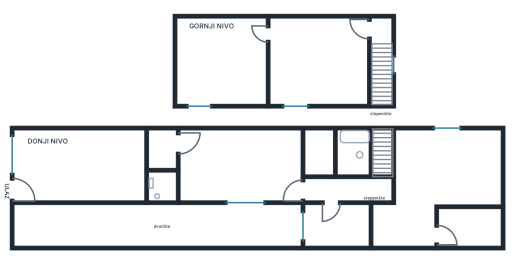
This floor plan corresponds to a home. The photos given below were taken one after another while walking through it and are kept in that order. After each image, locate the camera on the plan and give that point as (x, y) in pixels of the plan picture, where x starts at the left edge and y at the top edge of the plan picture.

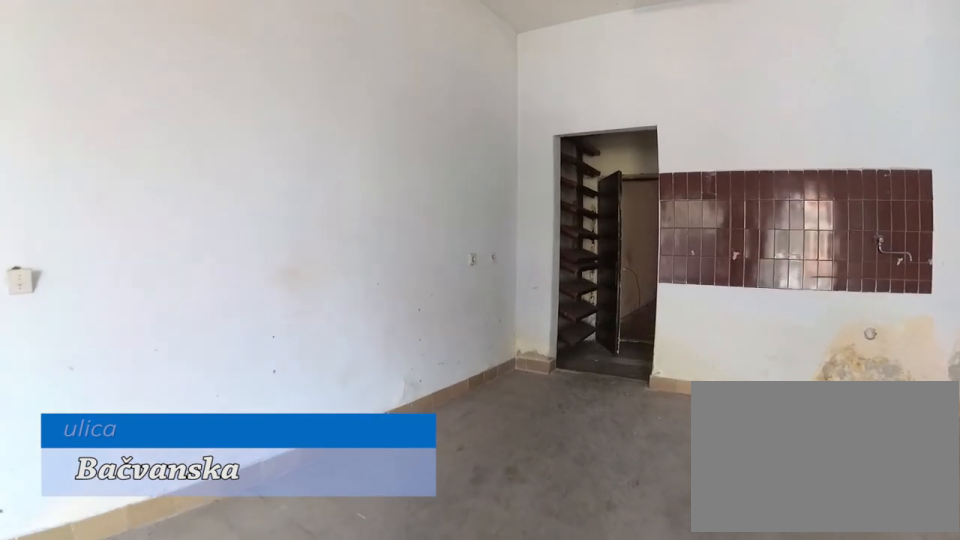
(75, 165)
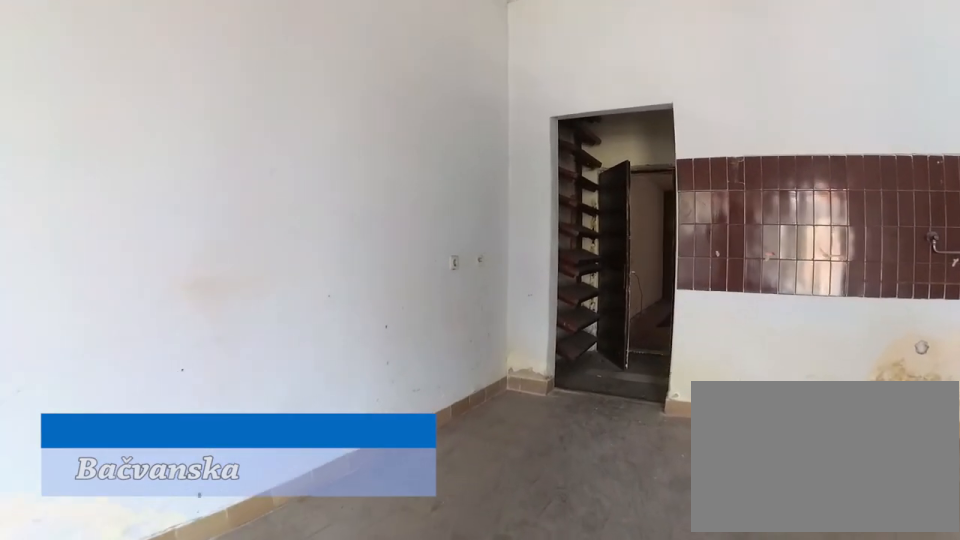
(81, 162)
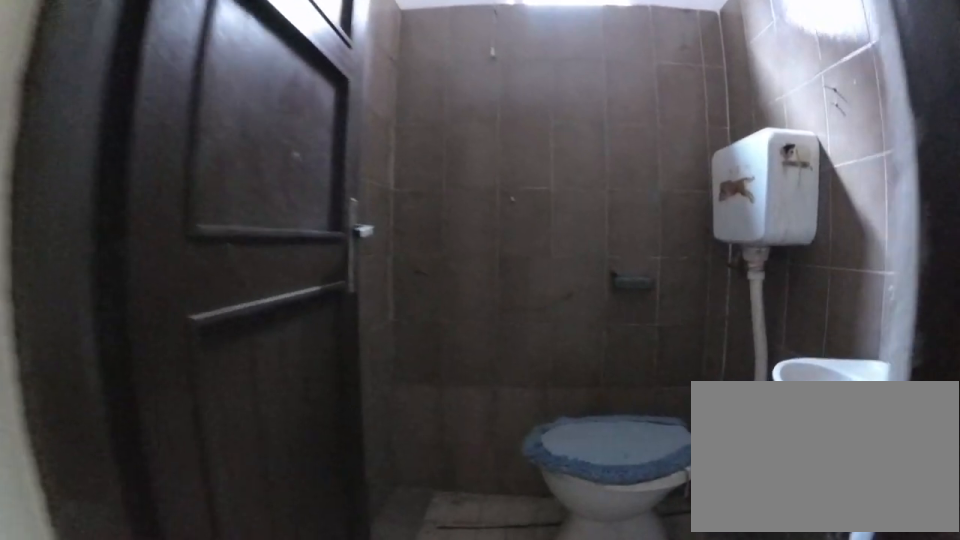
(163, 151)
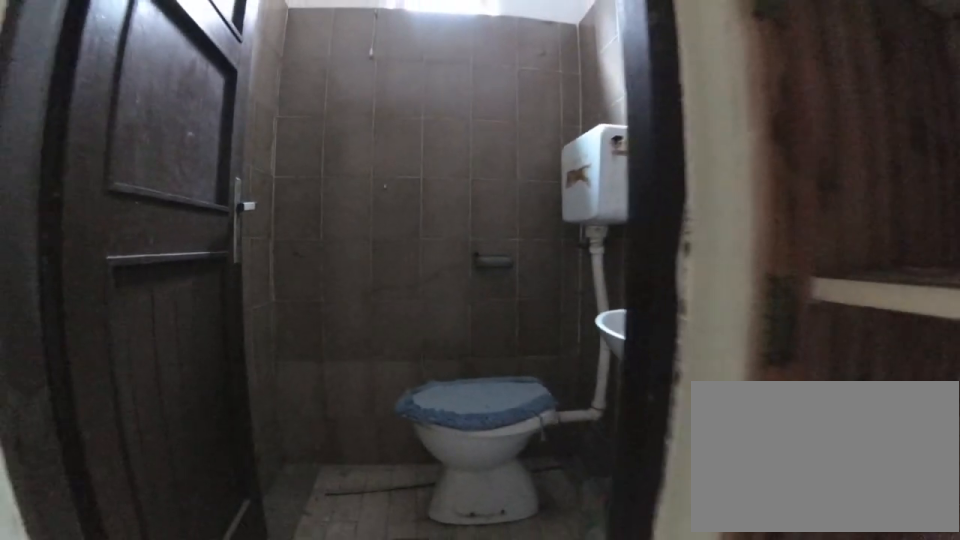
(162, 143)
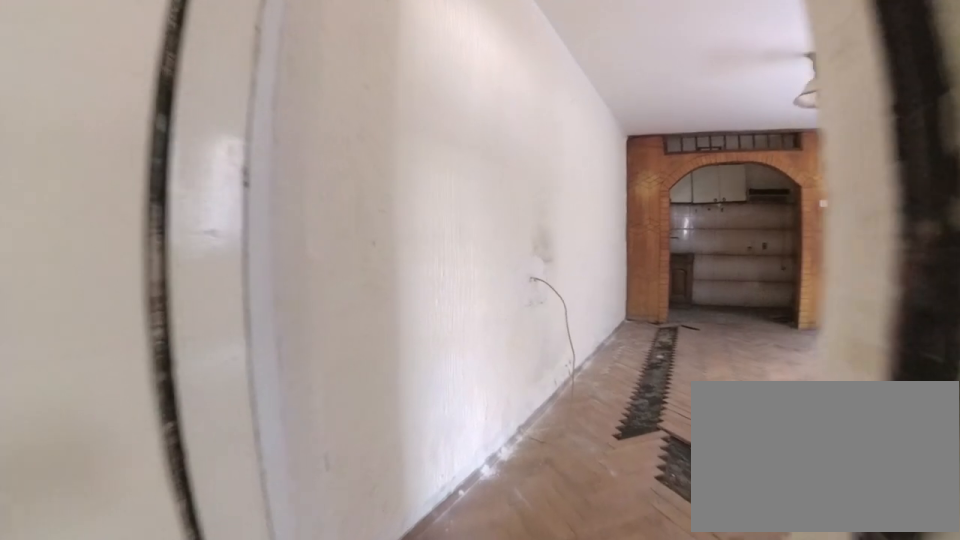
(148, 143)
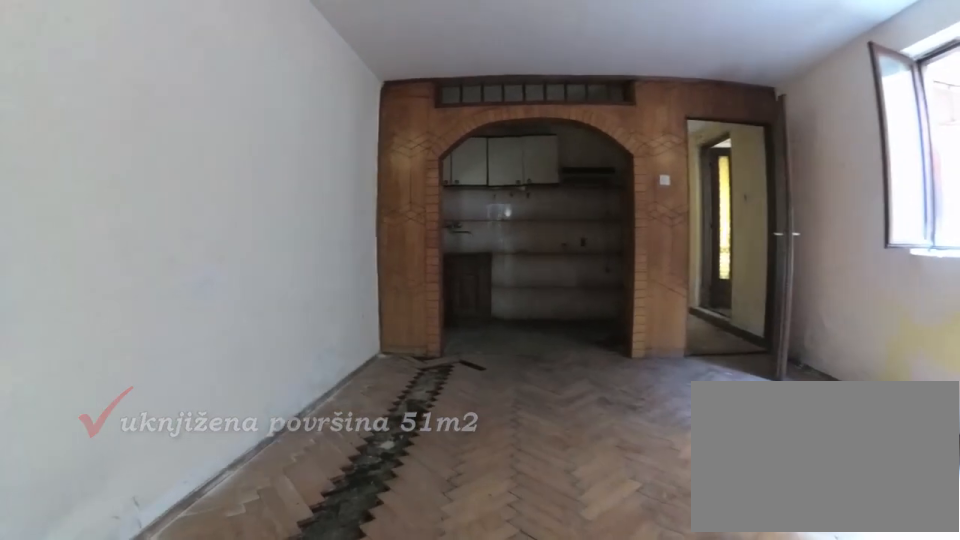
(199, 144)
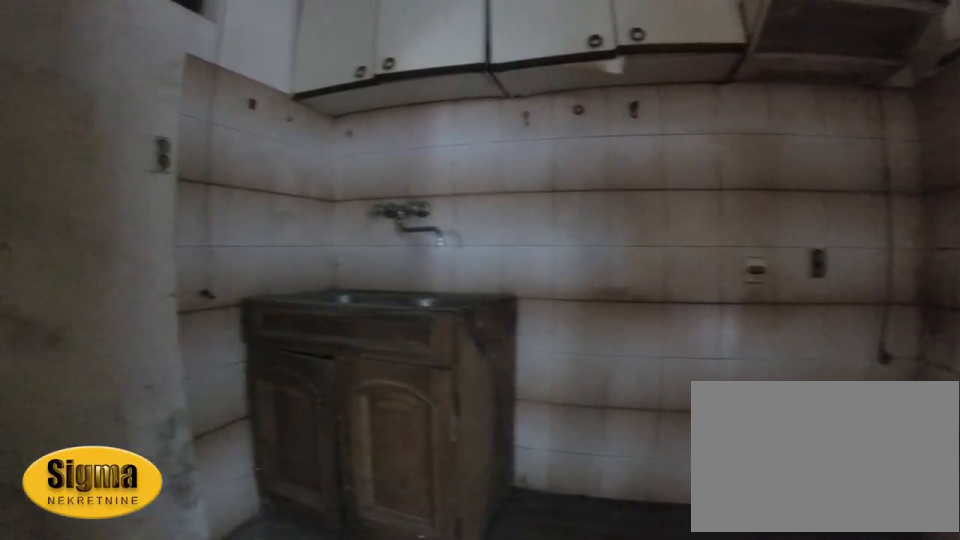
(294, 144)
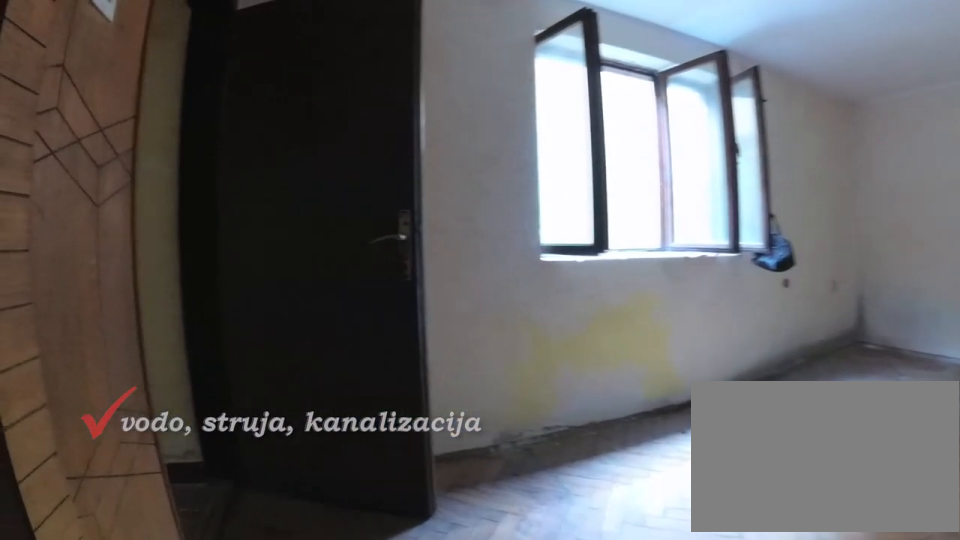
(292, 131)
